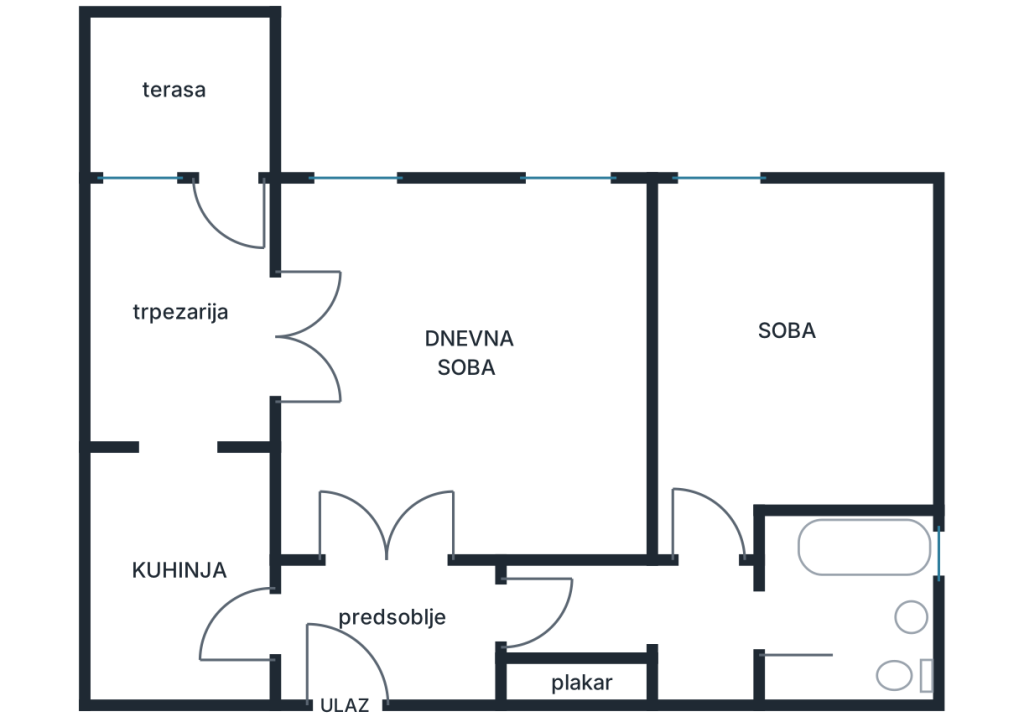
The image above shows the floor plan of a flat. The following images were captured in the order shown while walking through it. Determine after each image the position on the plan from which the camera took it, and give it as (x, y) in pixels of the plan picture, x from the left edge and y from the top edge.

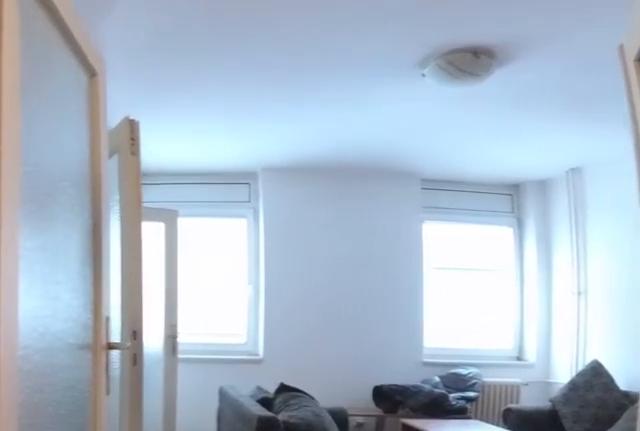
(338, 666)
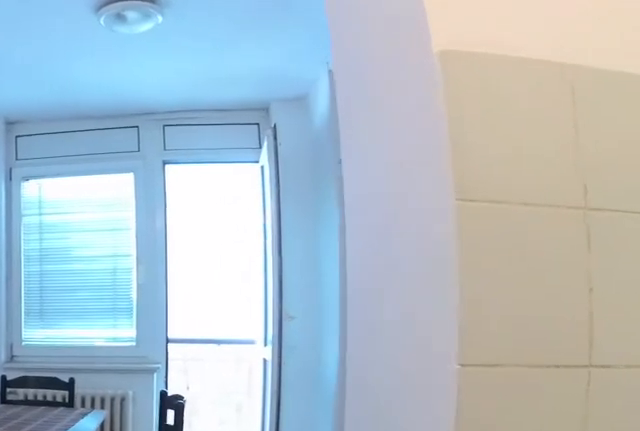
(198, 593)
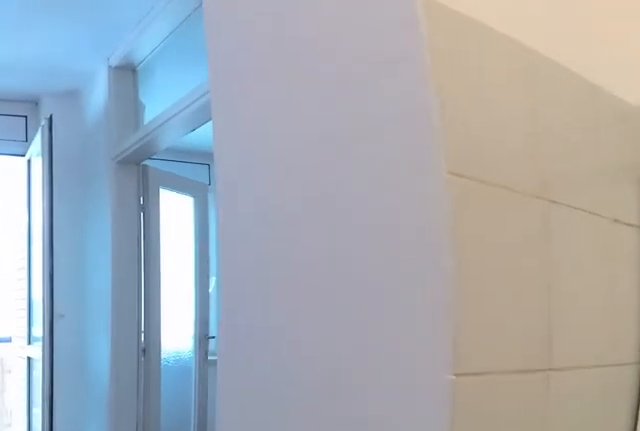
(198, 539)
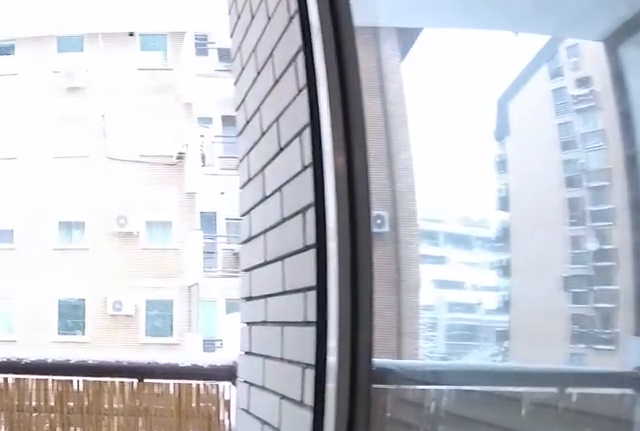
(201, 279)
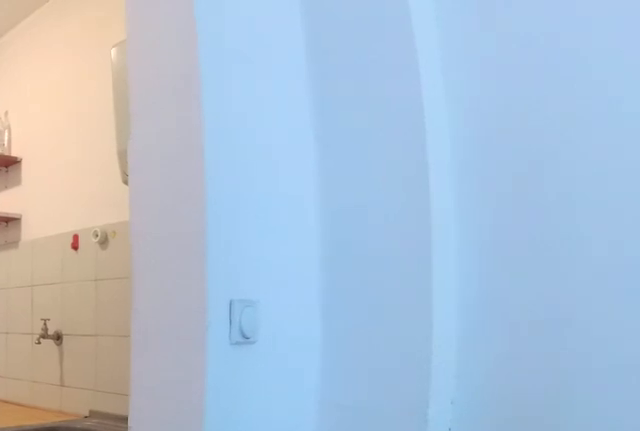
(241, 337)
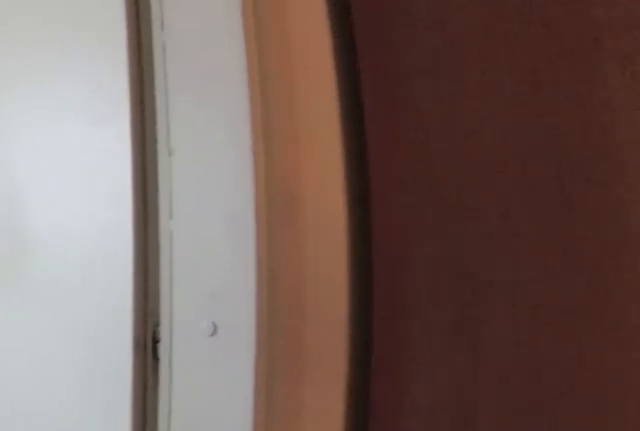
(728, 568)
